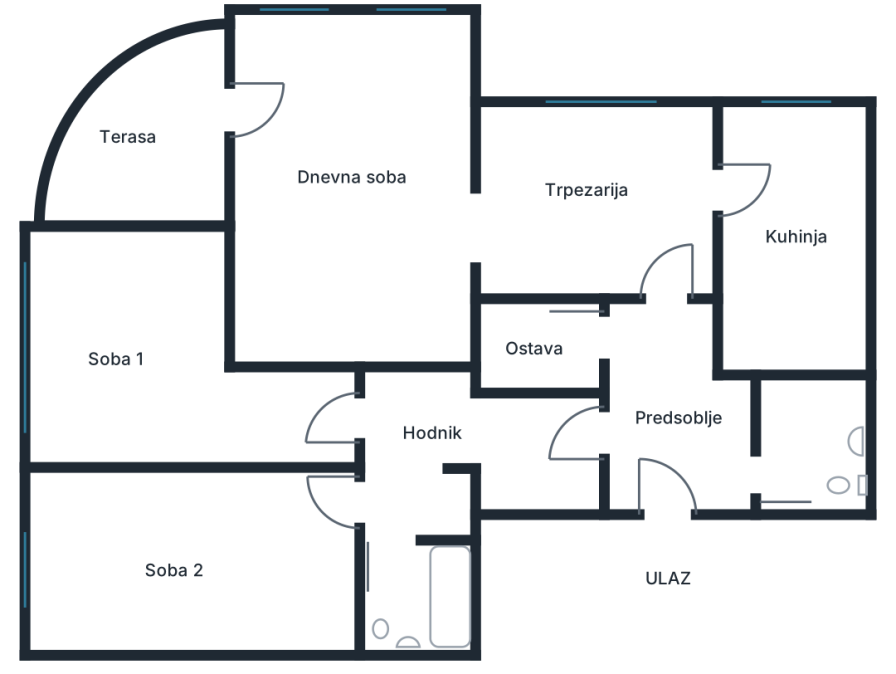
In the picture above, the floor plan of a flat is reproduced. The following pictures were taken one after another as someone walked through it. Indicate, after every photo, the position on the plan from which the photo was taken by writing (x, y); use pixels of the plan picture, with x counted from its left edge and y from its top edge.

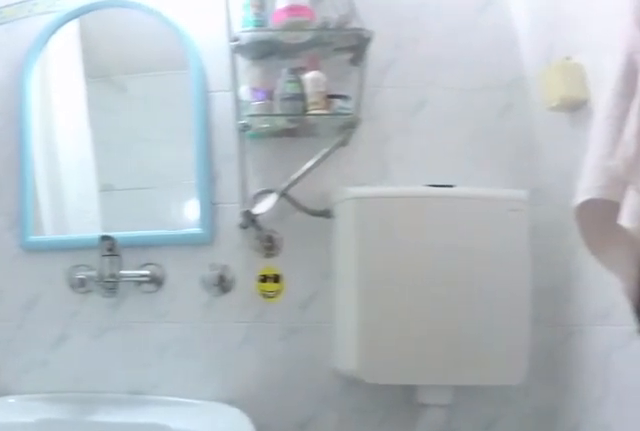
(394, 542)
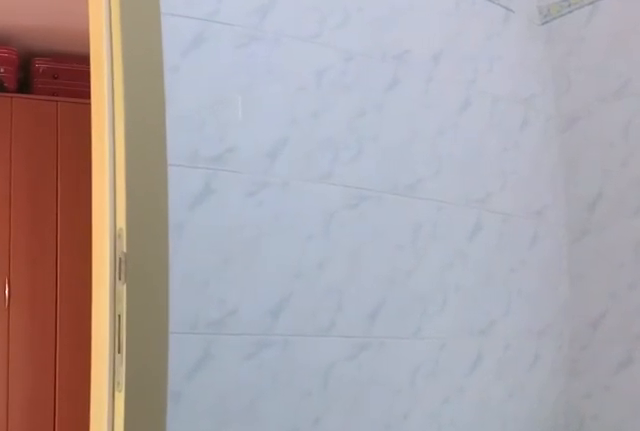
(422, 603)
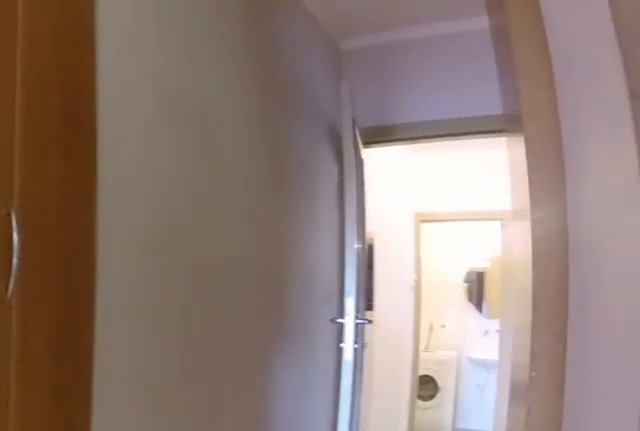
(410, 449)
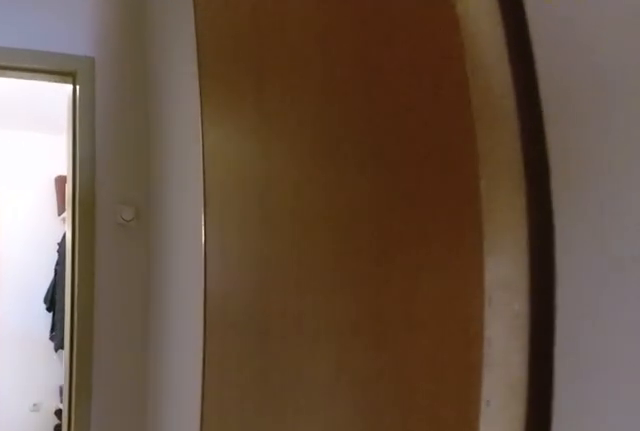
(472, 421)
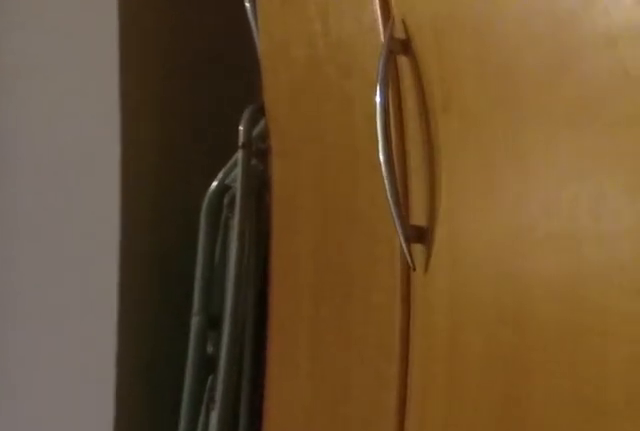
(521, 423)
